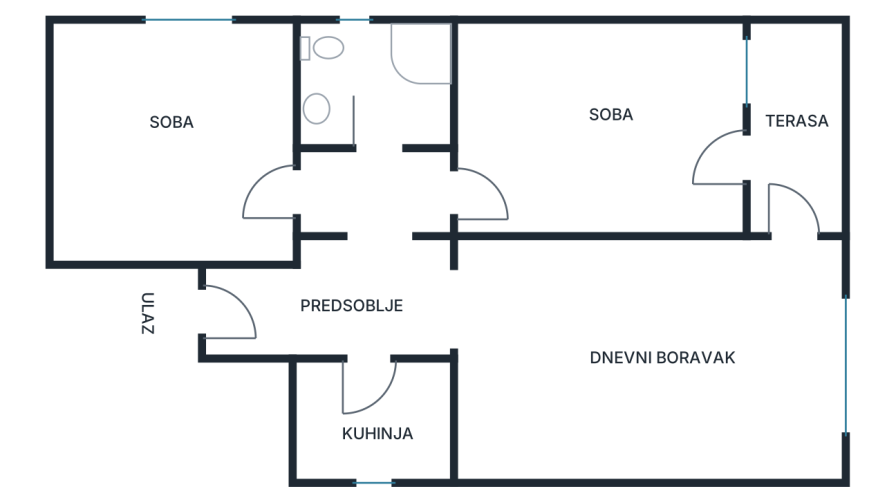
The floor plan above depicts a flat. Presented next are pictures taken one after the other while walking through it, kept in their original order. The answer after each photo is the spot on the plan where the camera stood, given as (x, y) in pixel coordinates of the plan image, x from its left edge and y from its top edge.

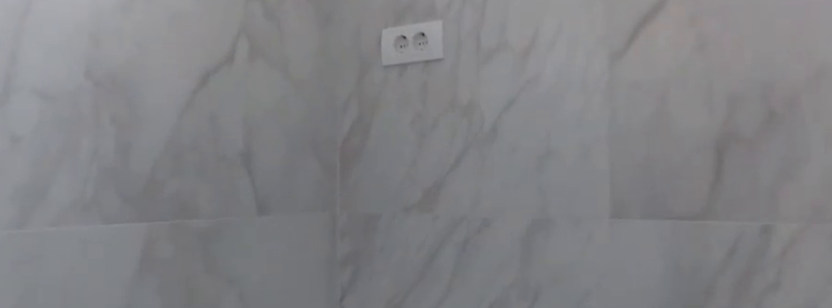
(393, 408)
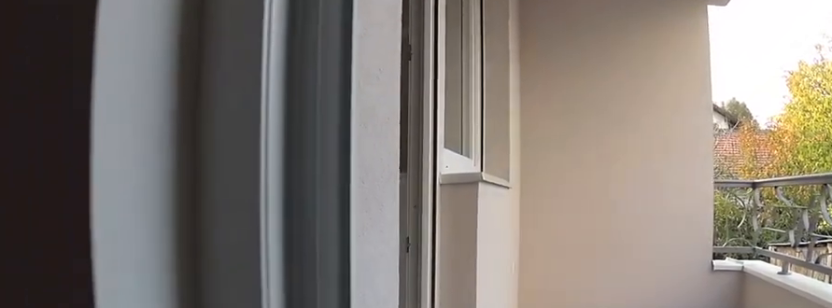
(781, 310)
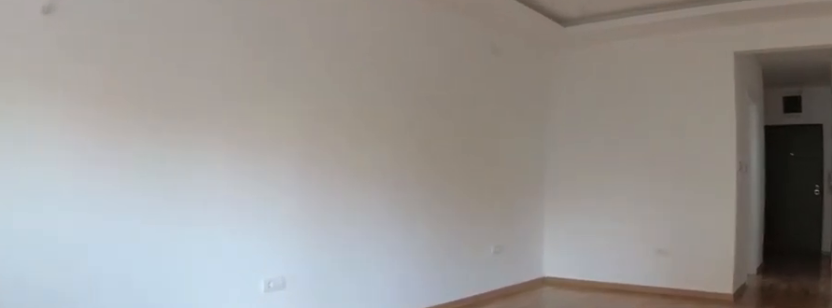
(768, 326)
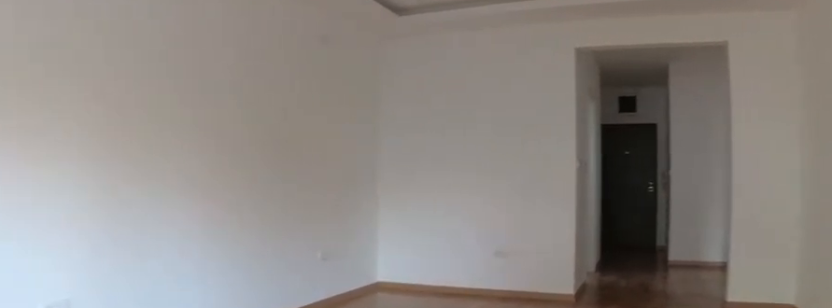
(741, 323)
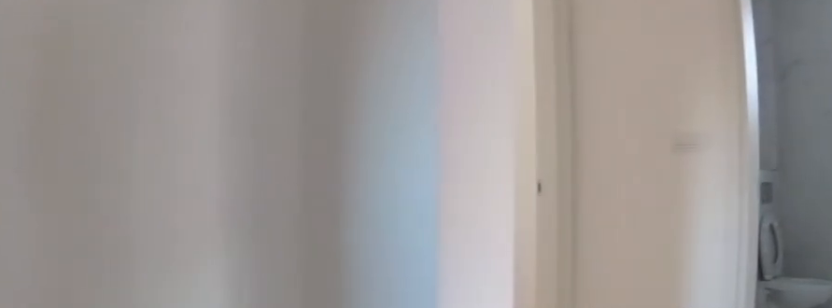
(411, 283)
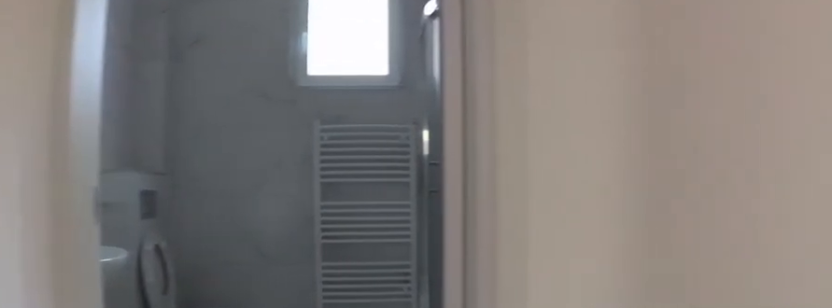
(384, 233)
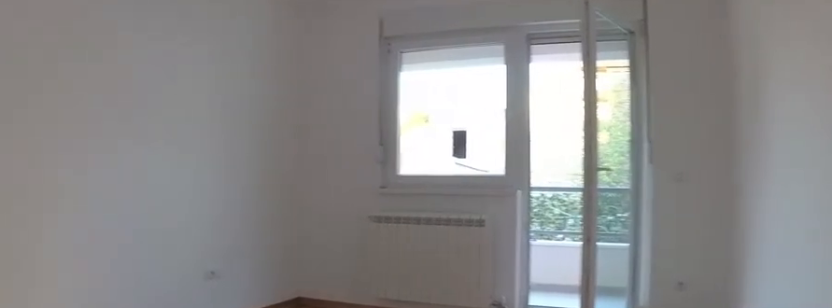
(445, 200)
